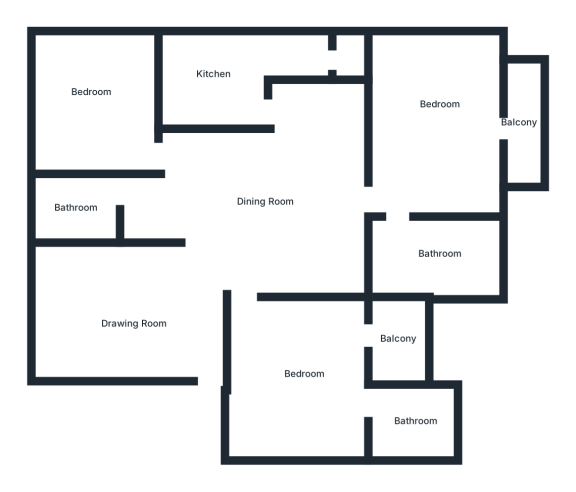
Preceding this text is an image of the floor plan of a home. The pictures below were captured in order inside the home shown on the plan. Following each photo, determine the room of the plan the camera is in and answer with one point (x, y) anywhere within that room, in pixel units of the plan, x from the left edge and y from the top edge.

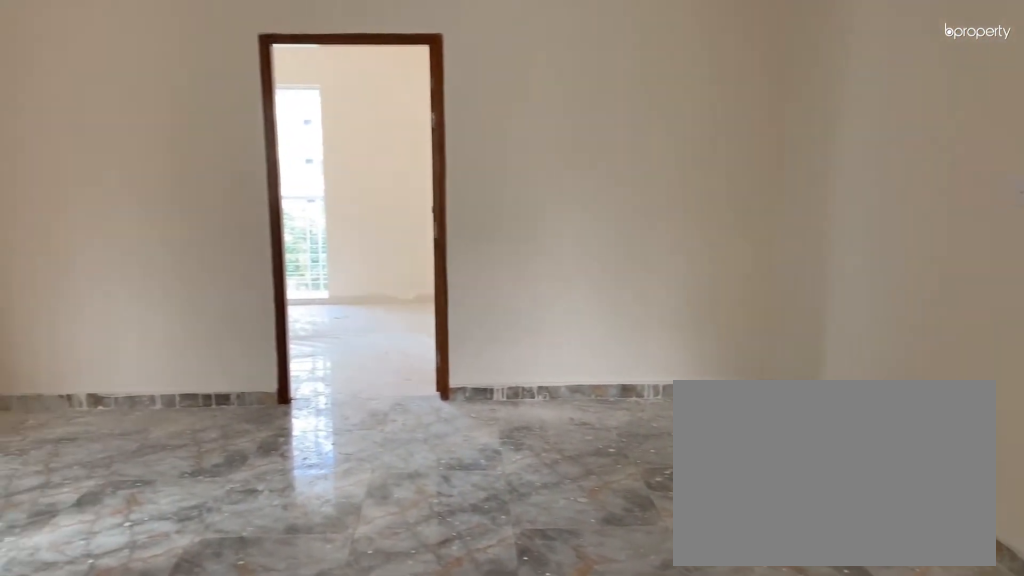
(269, 185)
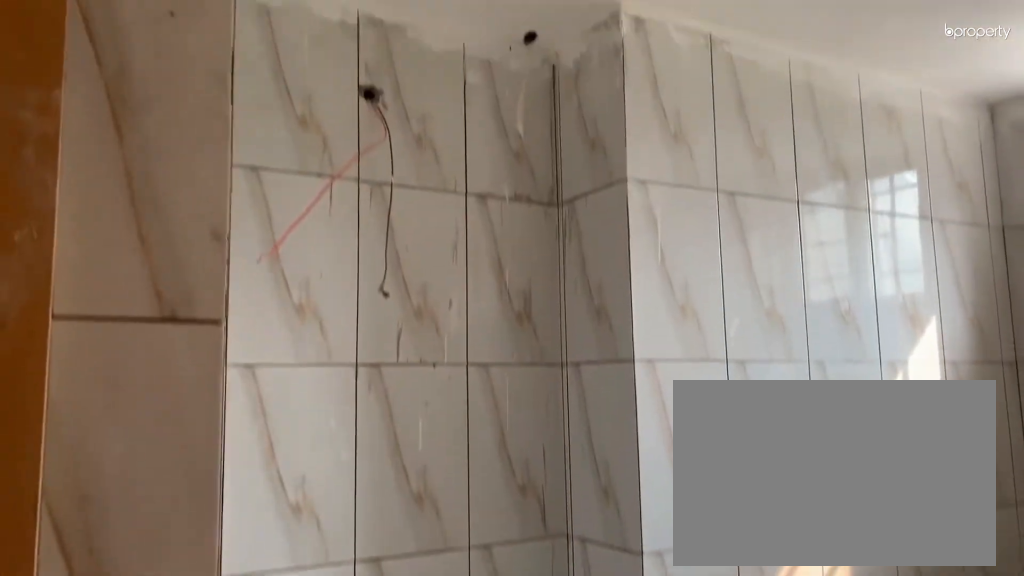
(74, 209)
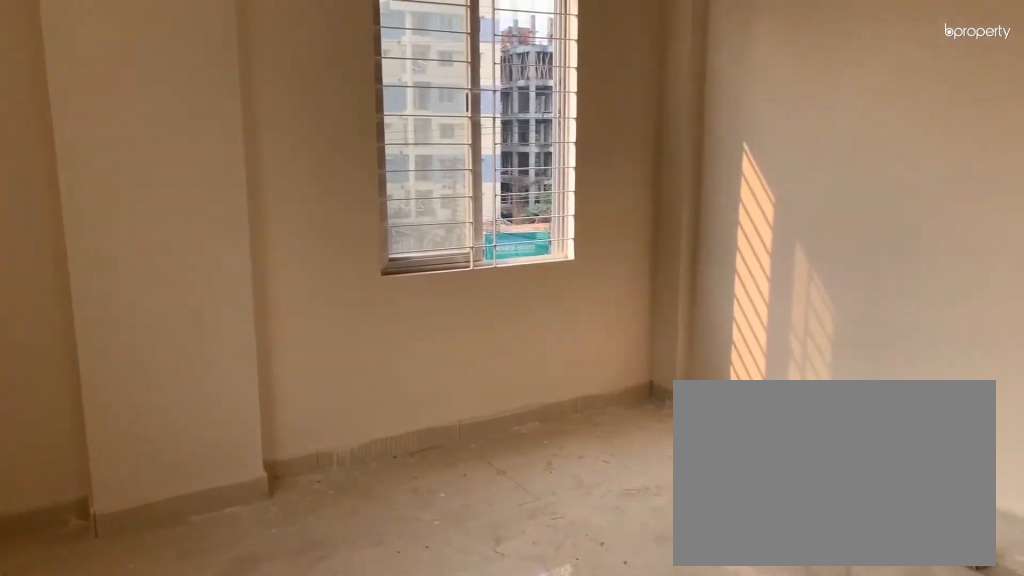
(101, 95)
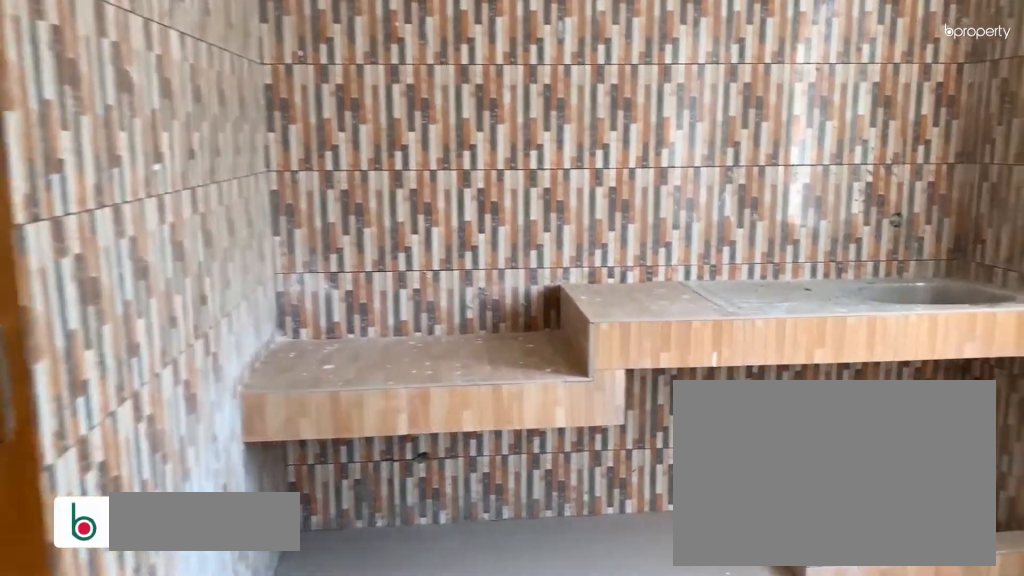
(239, 88)
